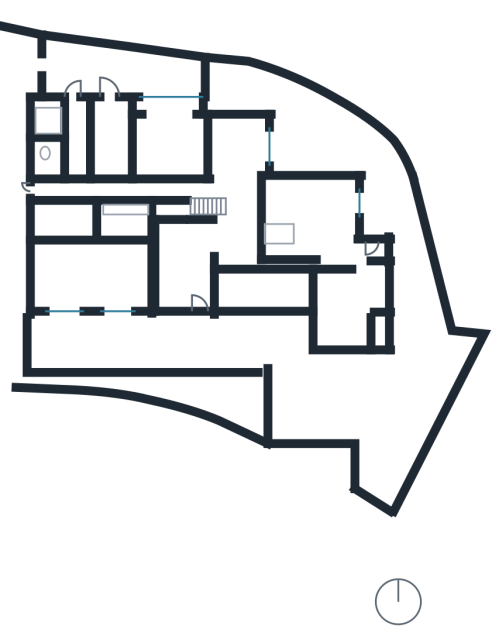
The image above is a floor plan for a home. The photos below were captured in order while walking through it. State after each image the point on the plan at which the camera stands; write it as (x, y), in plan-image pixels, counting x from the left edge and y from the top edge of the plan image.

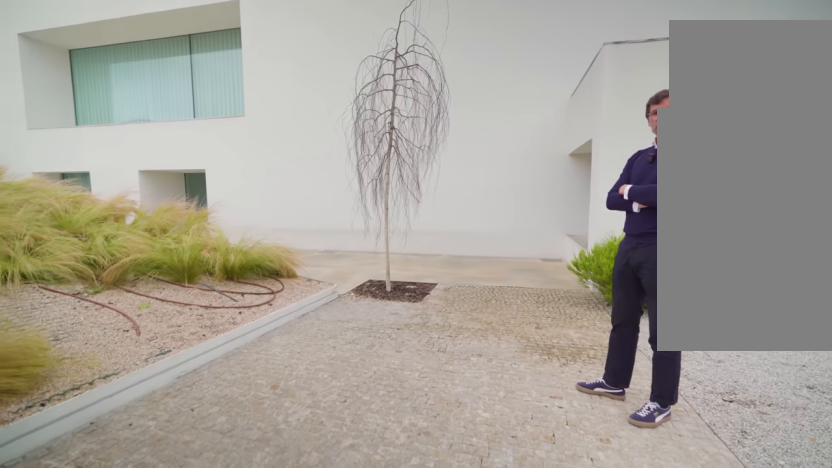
(285, 424)
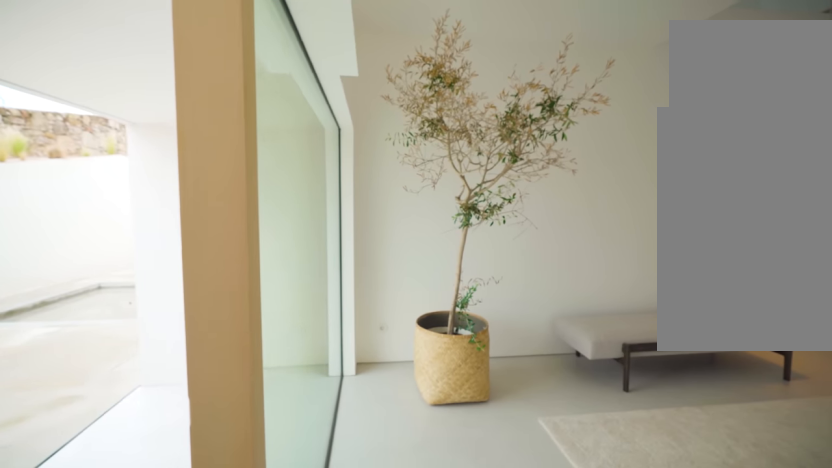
(200, 298)
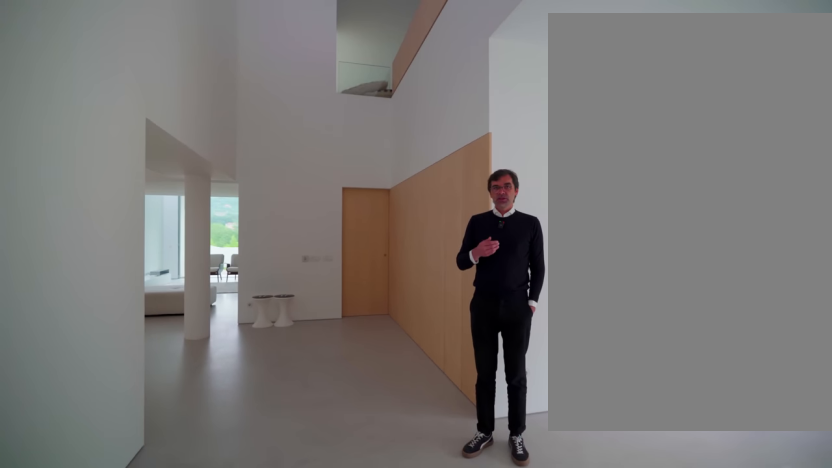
(168, 253)
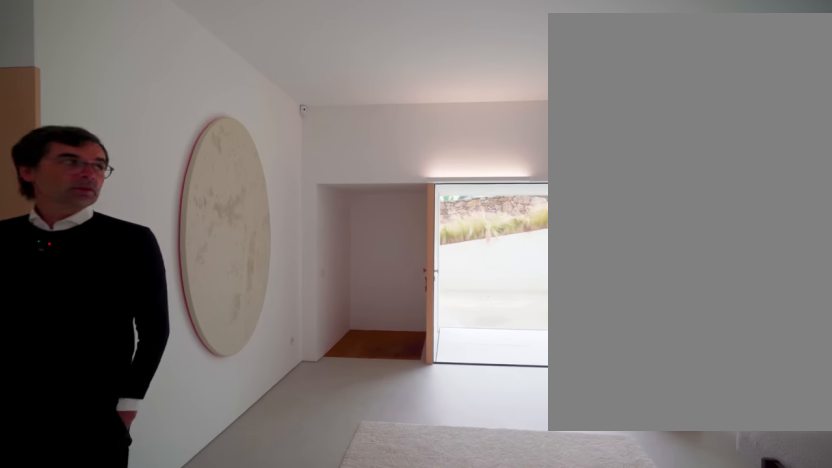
(174, 234)
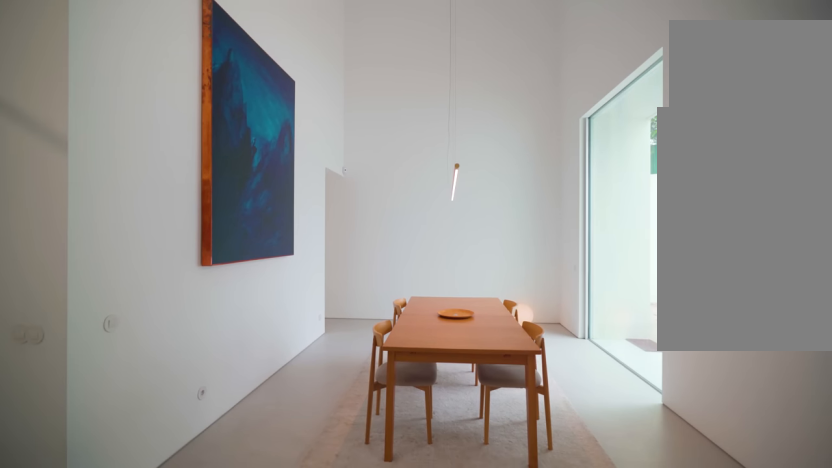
(248, 204)
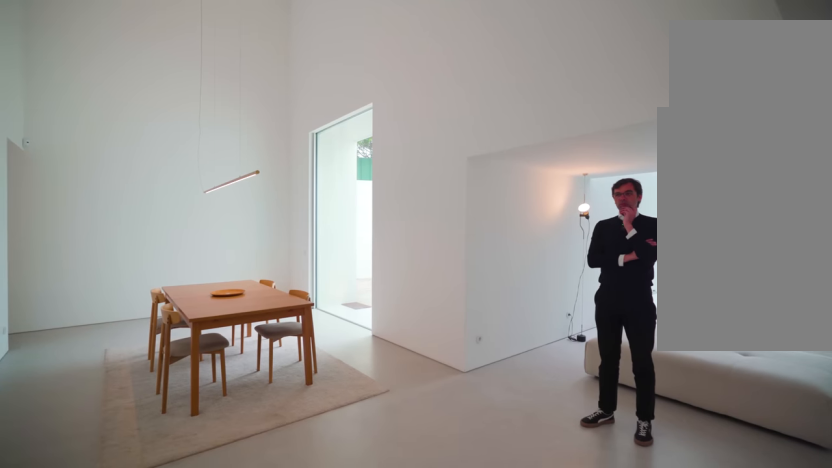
(238, 210)
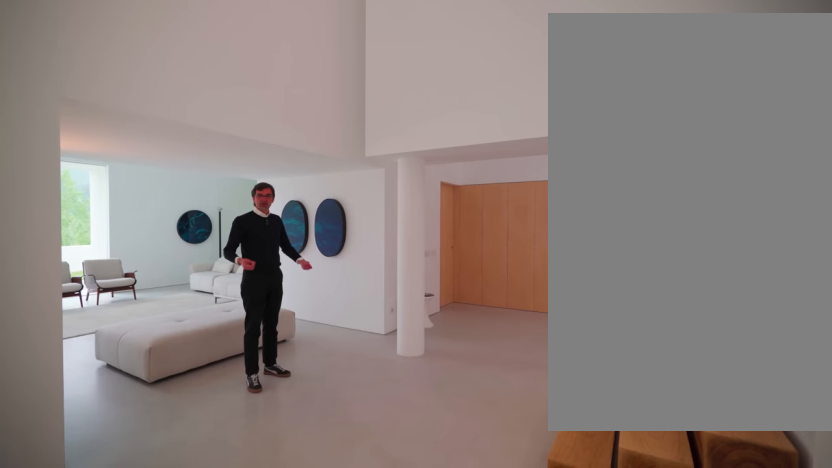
(234, 188)
